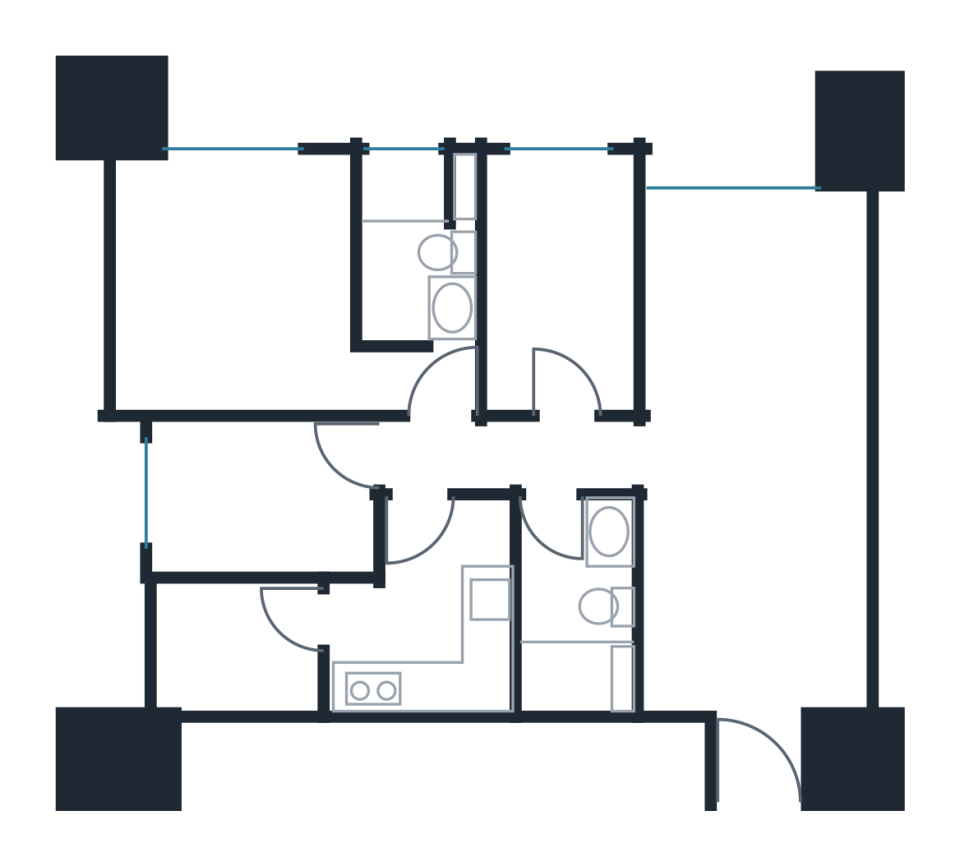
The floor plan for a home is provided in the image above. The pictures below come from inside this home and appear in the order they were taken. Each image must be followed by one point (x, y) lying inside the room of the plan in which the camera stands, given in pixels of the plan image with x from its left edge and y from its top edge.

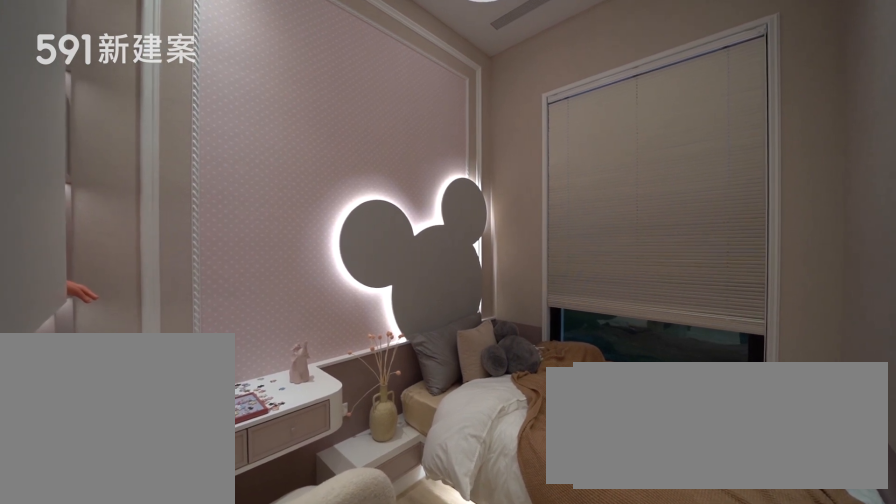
(261, 501)
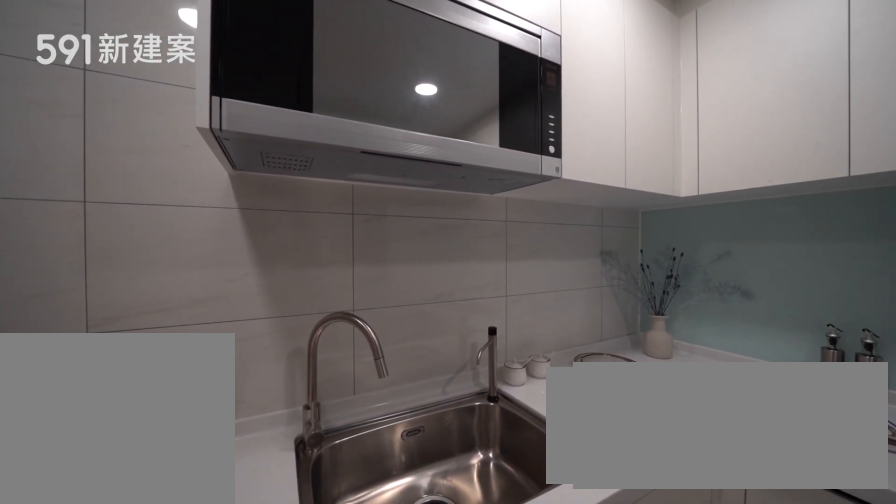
(432, 612)
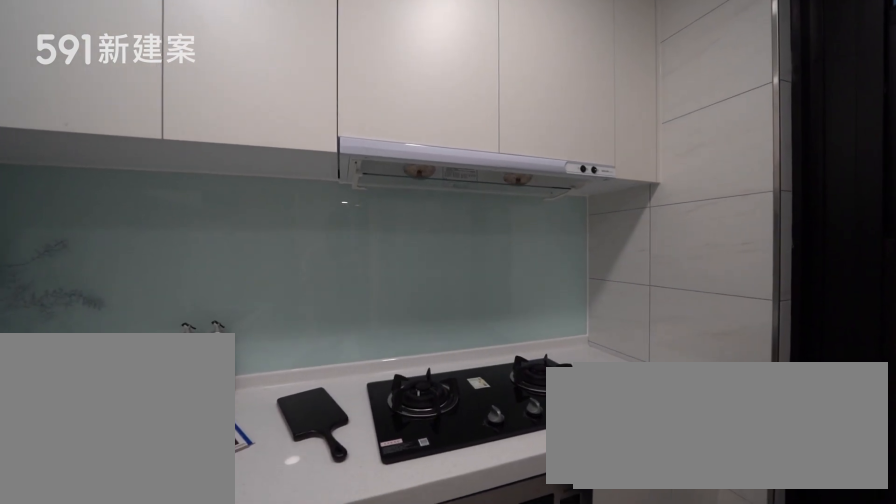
(432, 612)
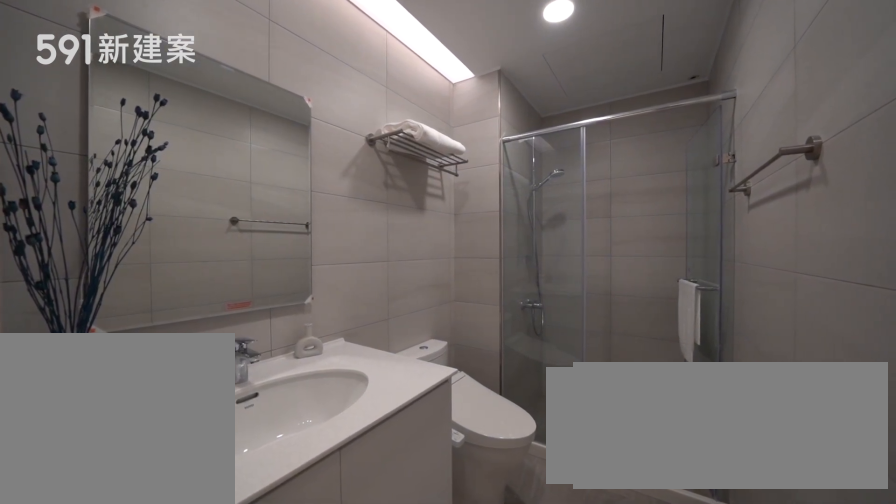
(573, 603)
